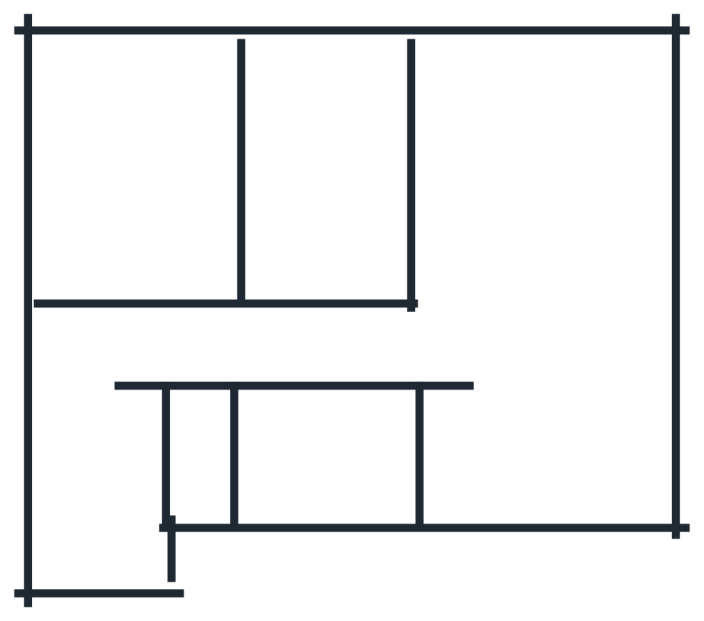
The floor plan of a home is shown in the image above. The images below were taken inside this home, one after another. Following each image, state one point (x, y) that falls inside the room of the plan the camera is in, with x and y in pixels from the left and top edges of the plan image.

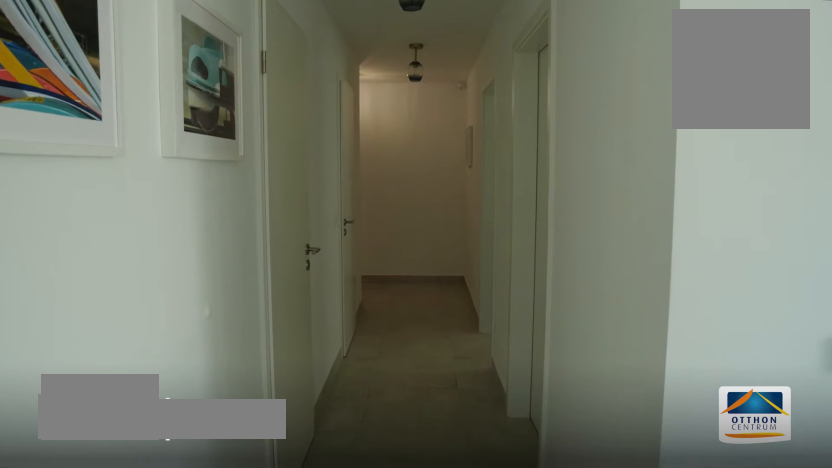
(266, 341)
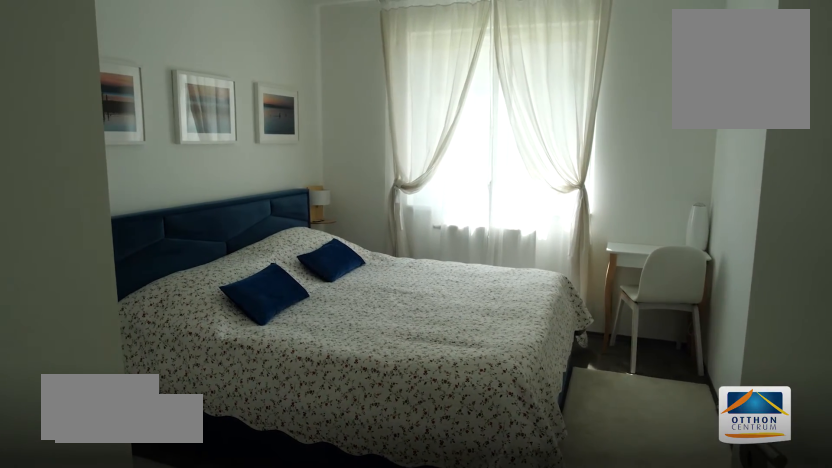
(137, 178)
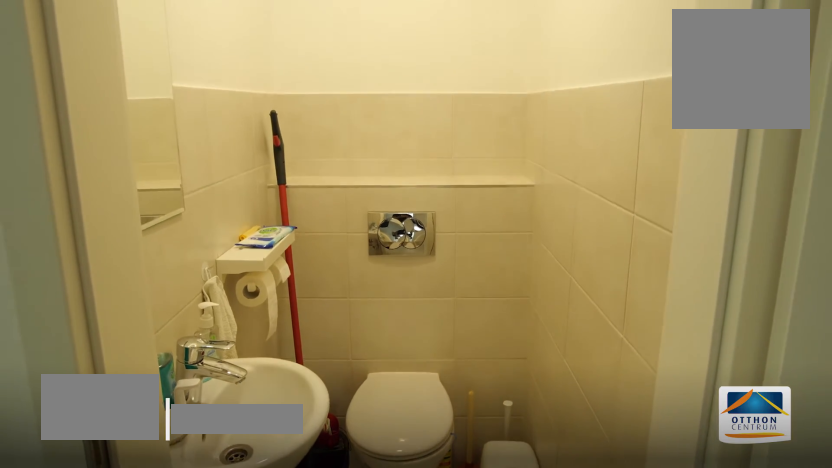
(199, 463)
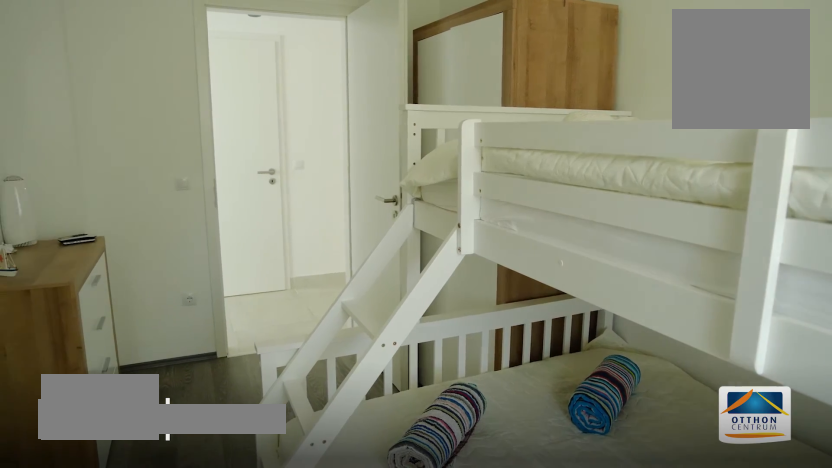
(326, 169)
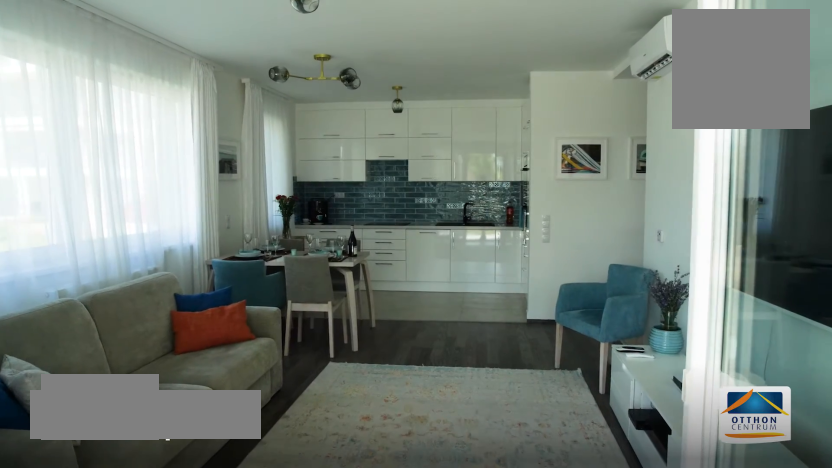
(543, 170)
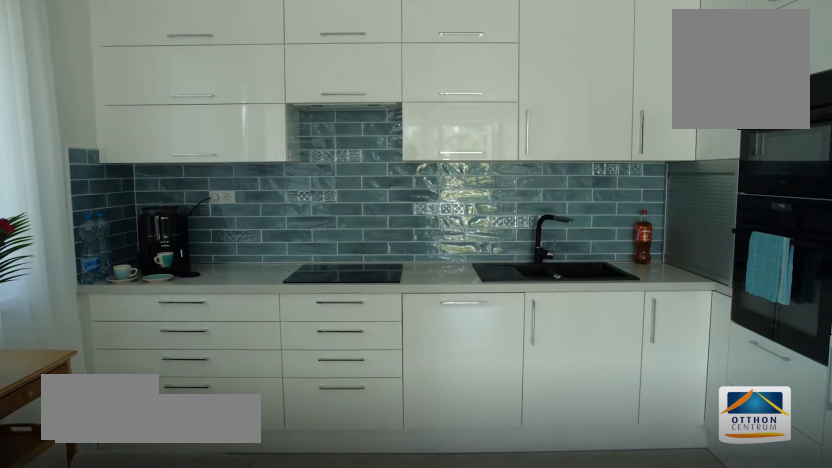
(541, 445)
